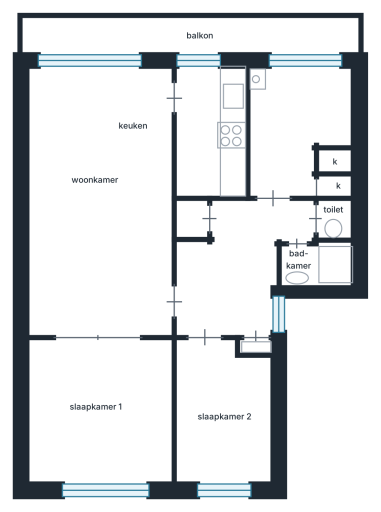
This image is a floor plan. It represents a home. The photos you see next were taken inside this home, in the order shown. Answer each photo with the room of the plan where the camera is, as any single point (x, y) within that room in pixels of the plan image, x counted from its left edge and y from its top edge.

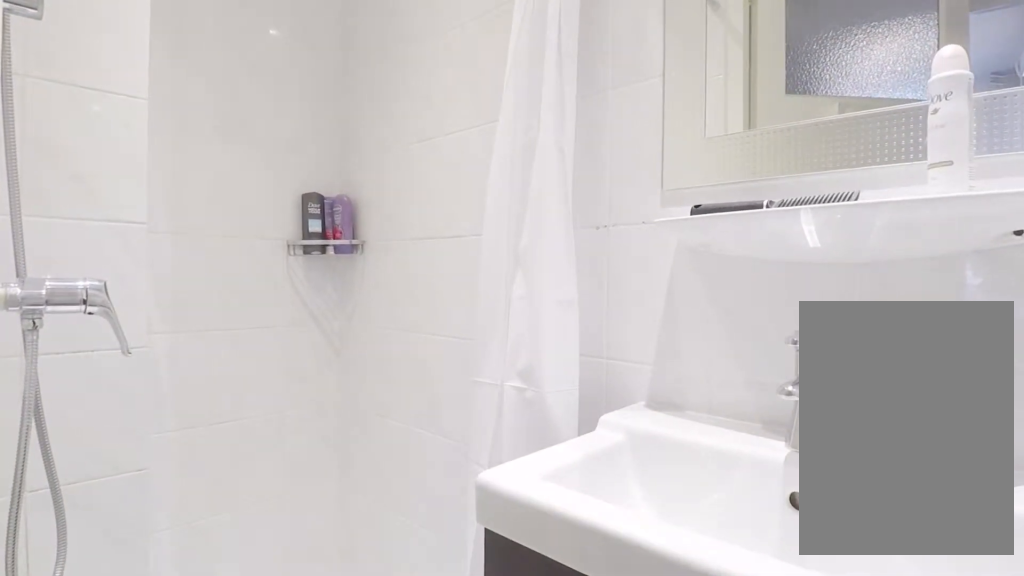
(318, 265)
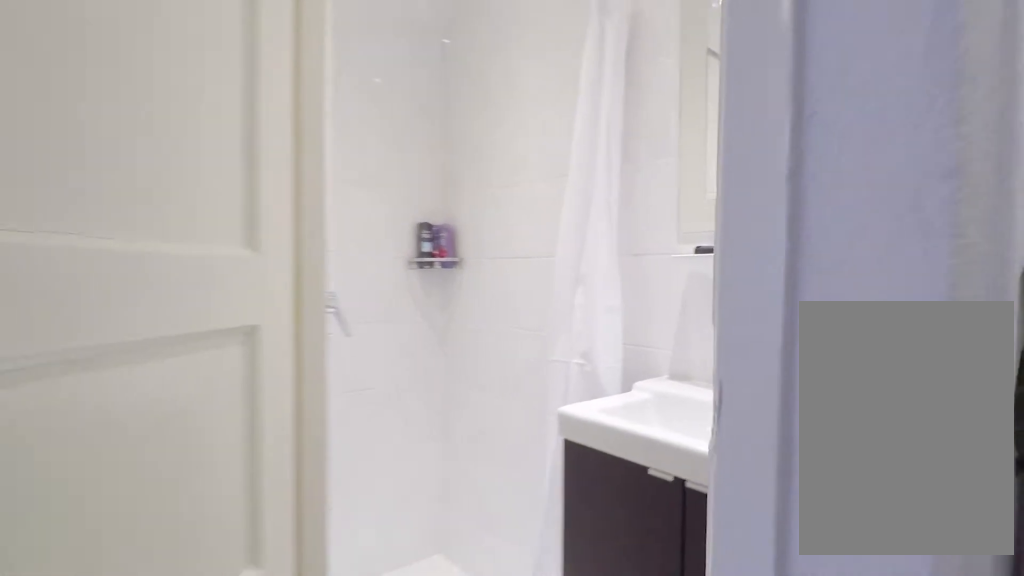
(237, 268)
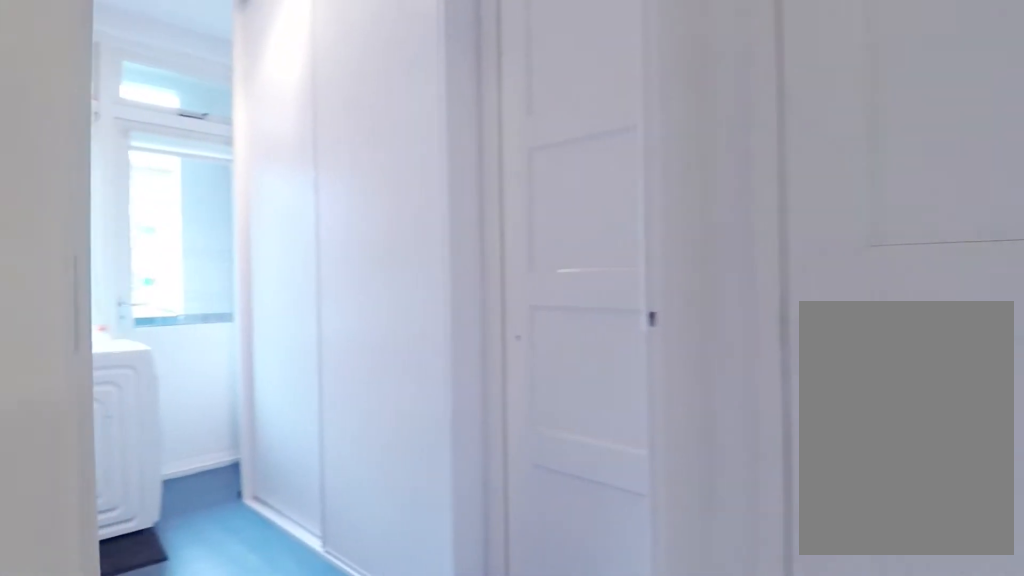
(237, 268)
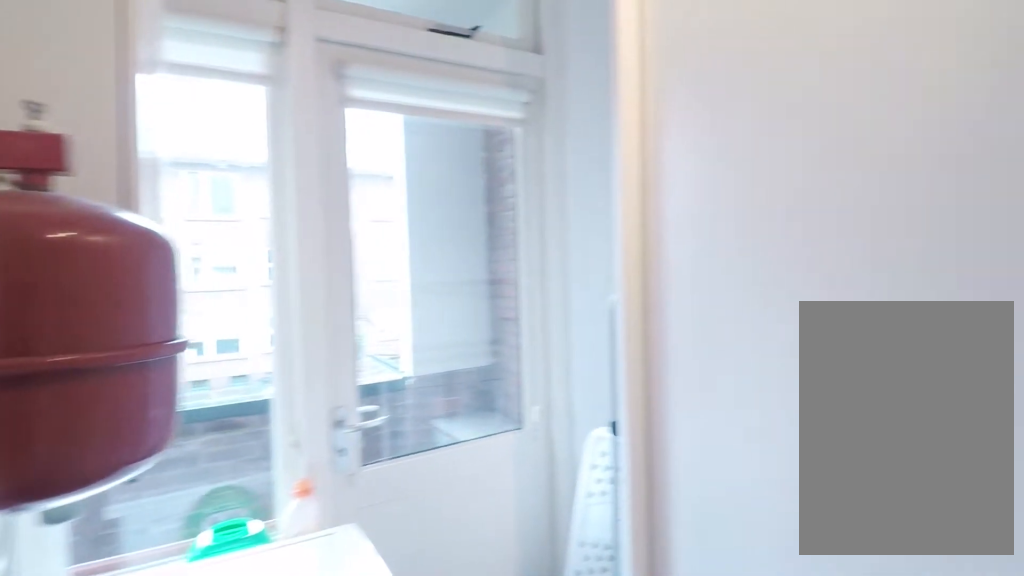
(295, 125)
